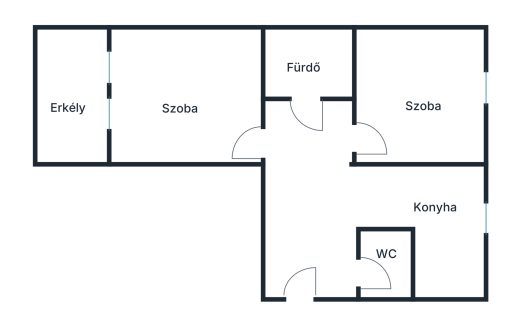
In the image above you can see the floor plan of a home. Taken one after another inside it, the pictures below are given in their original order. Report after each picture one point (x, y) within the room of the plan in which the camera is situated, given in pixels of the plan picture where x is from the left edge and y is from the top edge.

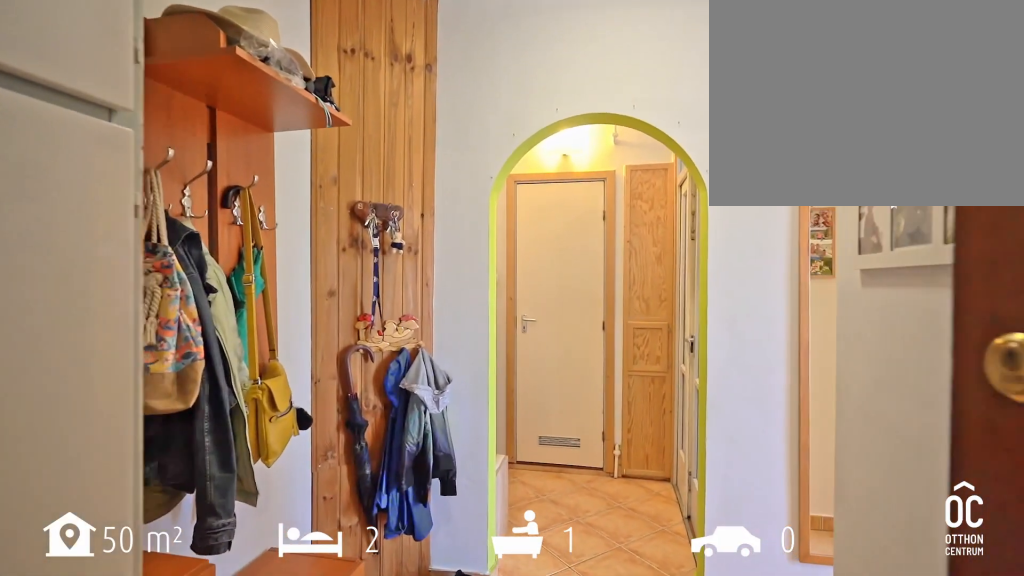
(312, 198)
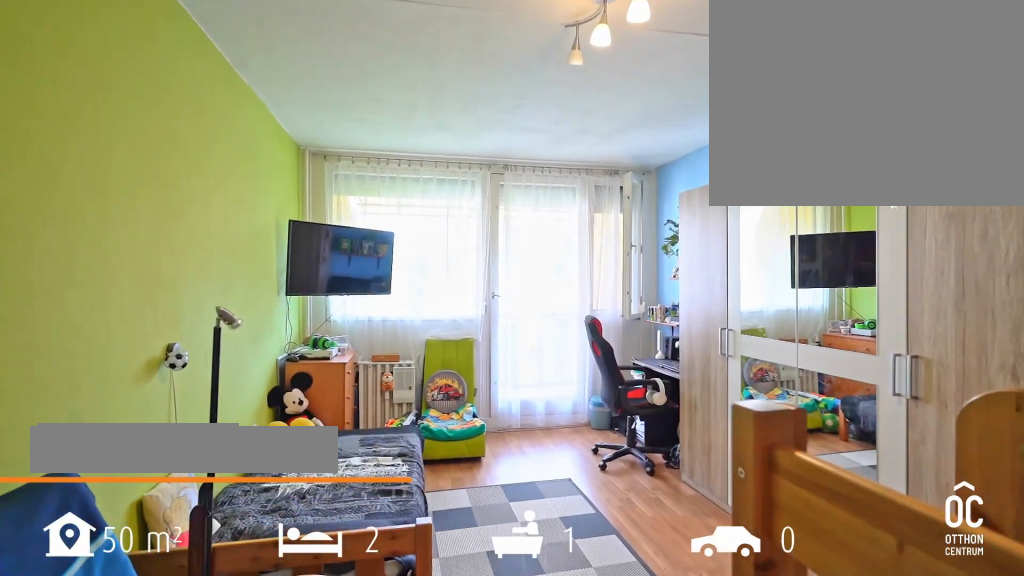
(186, 100)
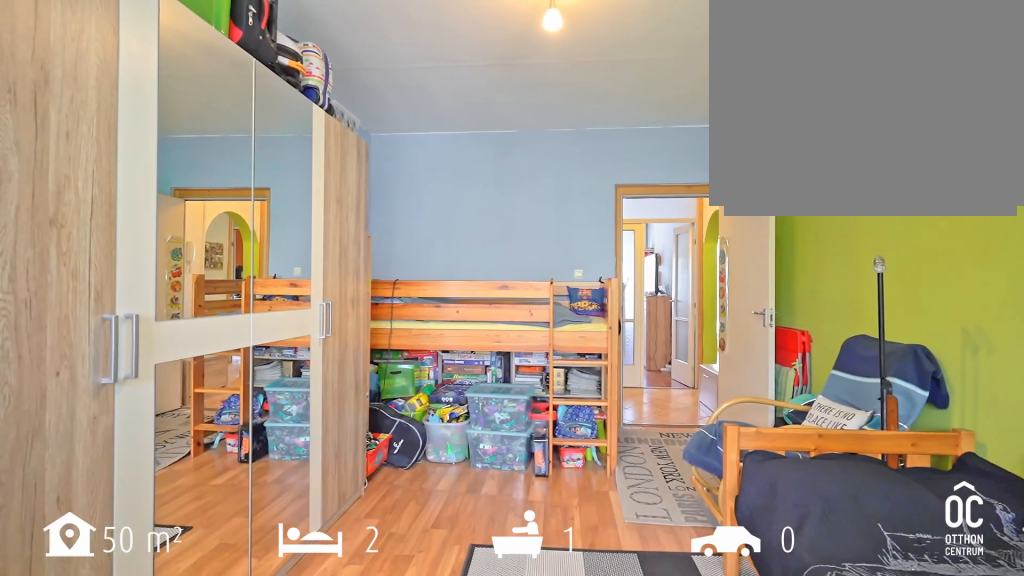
(186, 100)
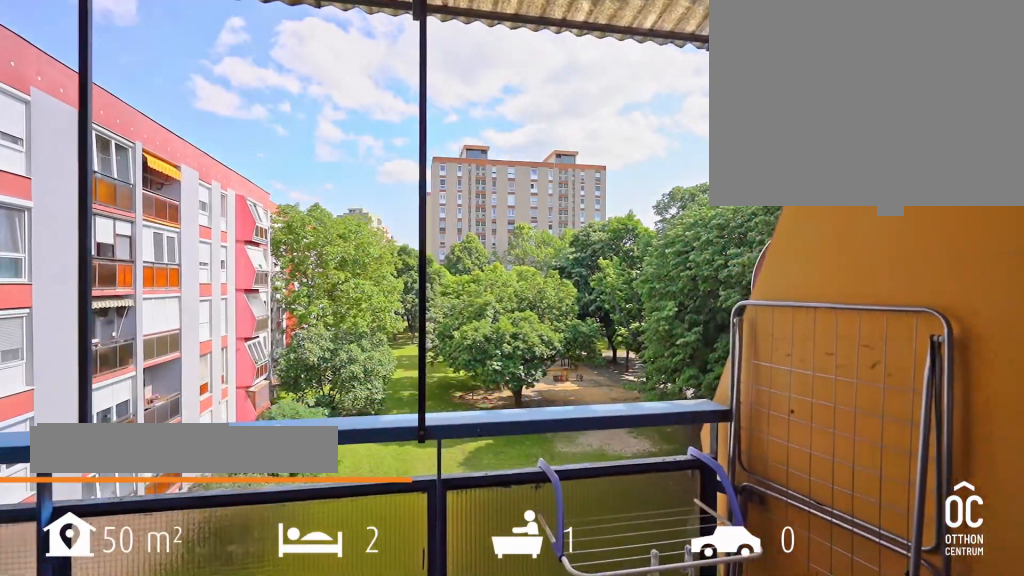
(71, 99)
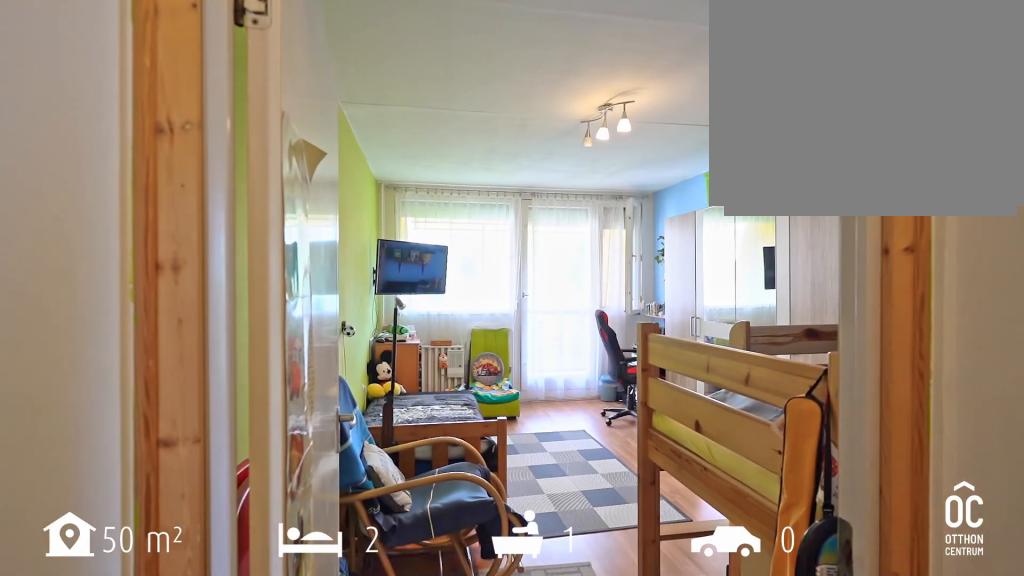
(191, 97)
